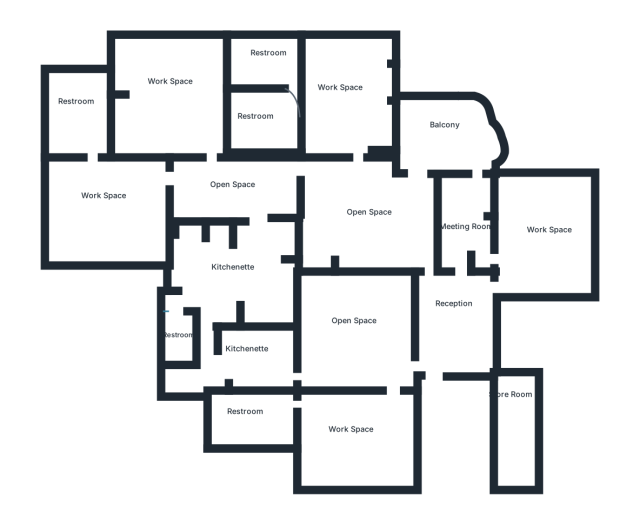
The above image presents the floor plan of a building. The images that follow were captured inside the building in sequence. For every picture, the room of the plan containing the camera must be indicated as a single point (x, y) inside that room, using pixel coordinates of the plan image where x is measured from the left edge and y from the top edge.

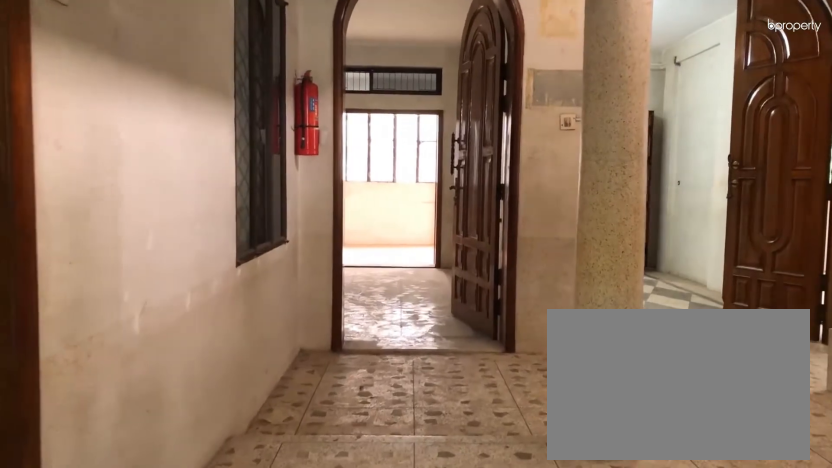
(458, 314)
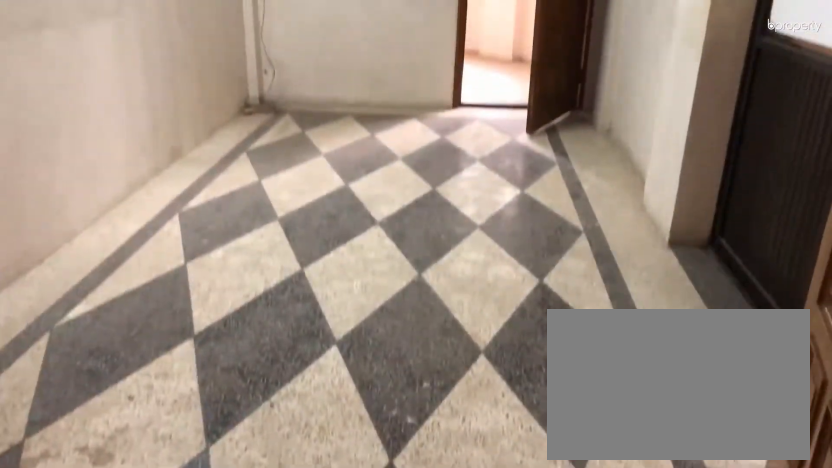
(471, 220)
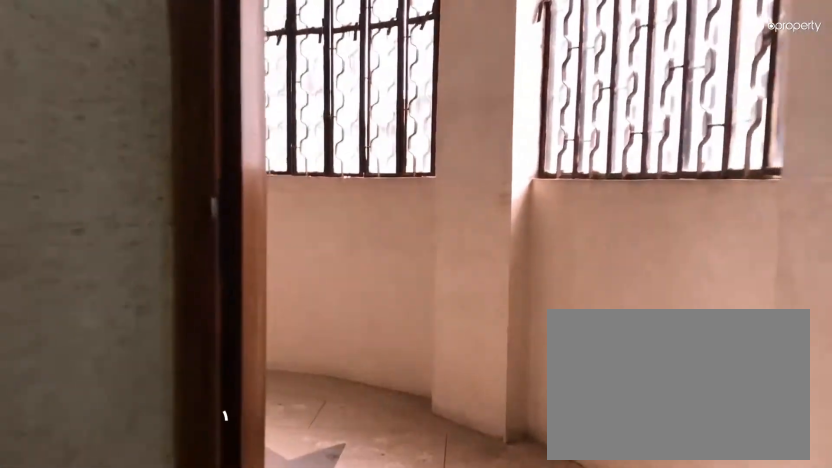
(456, 131)
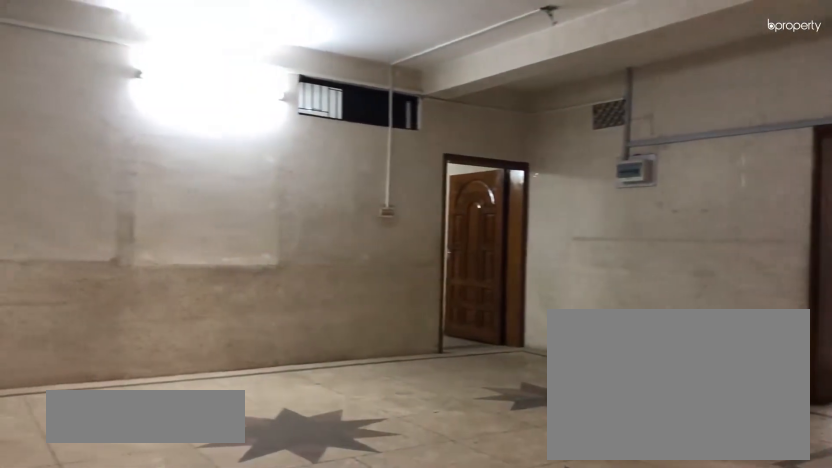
(369, 209)
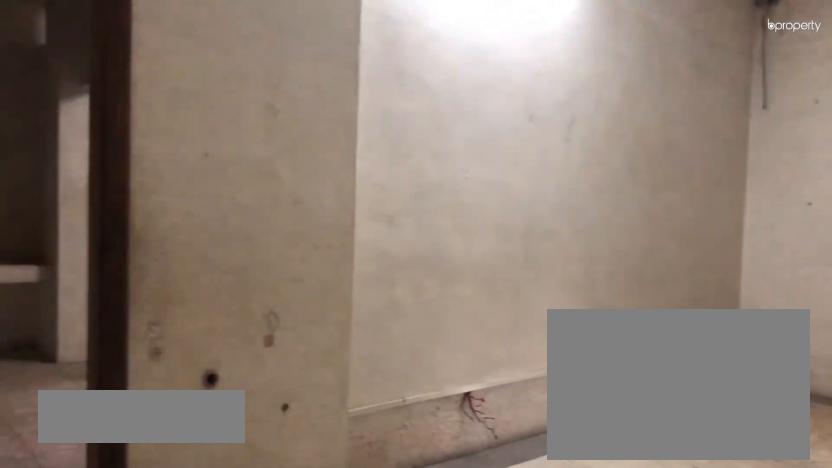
(227, 188)
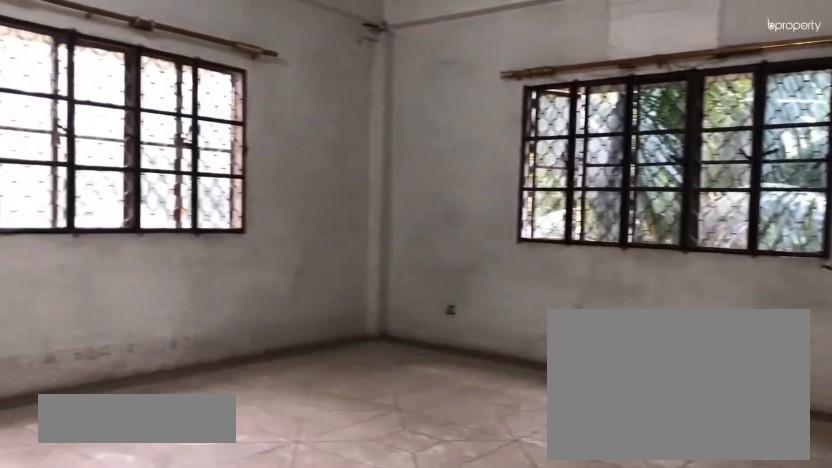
(97, 196)
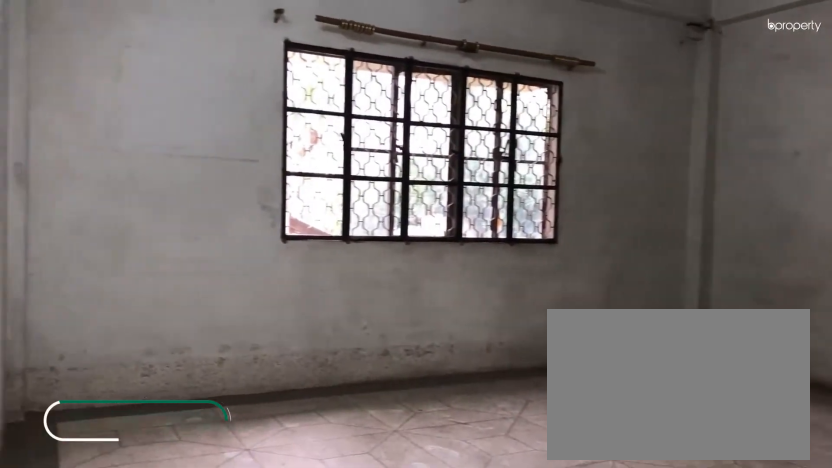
(97, 196)
